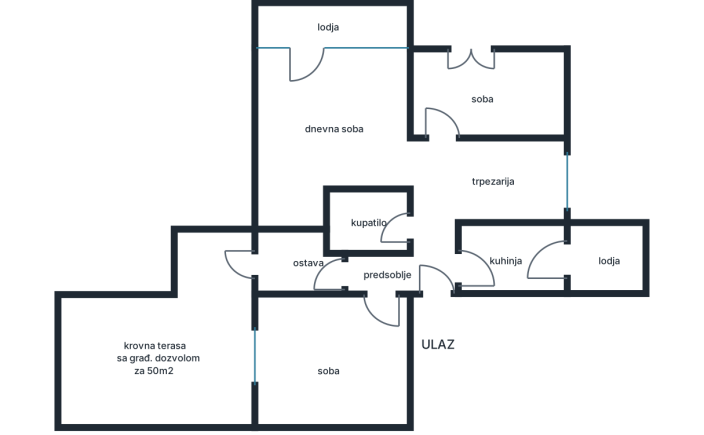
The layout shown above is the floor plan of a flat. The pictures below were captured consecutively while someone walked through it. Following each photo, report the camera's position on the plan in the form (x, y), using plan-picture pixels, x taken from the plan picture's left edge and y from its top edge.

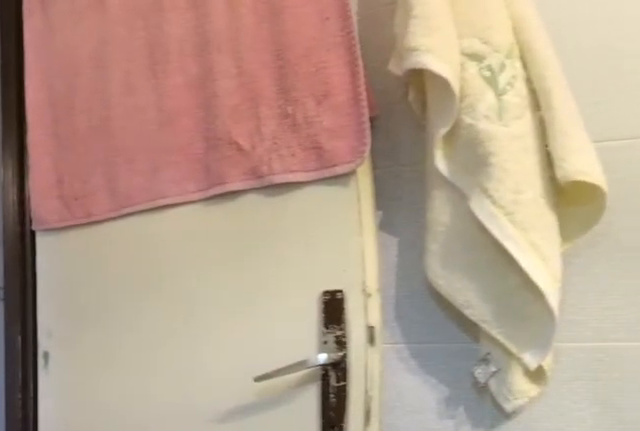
(334, 222)
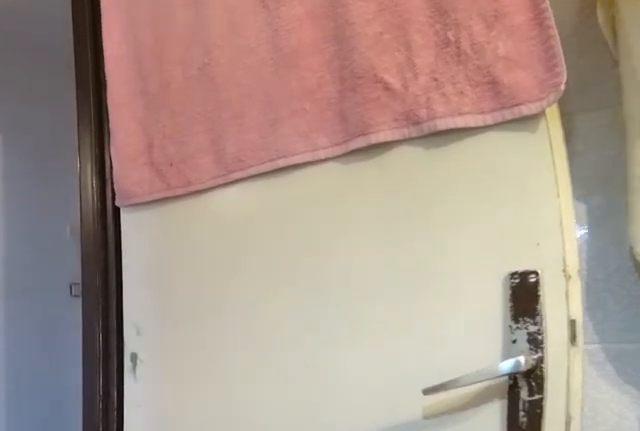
(355, 223)
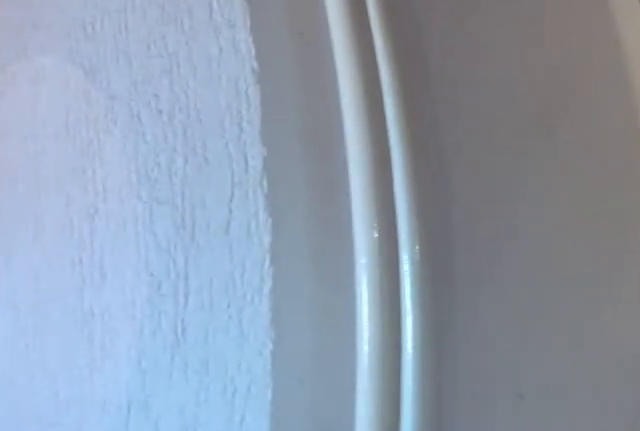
(425, 241)
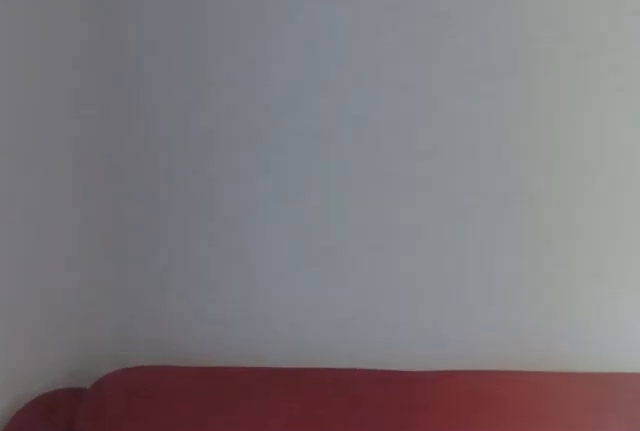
(474, 99)
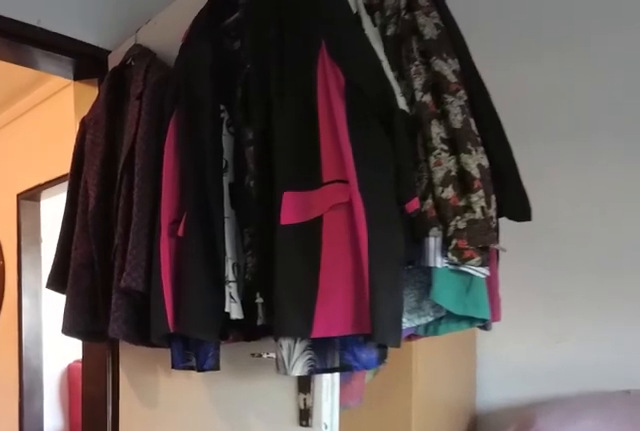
(466, 91)
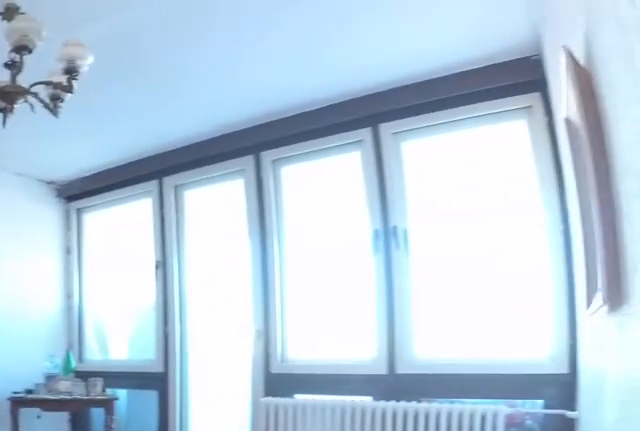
(406, 171)
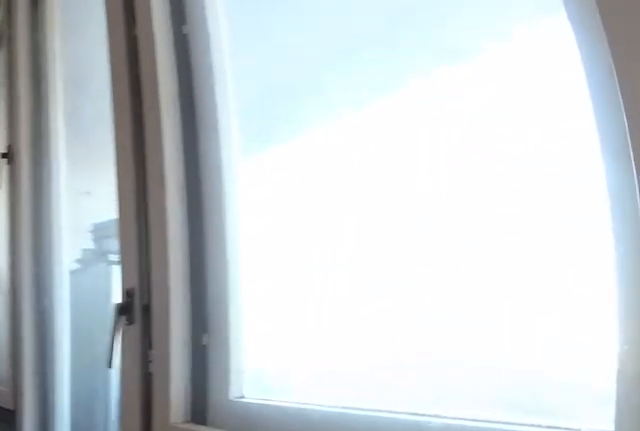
(398, 77)
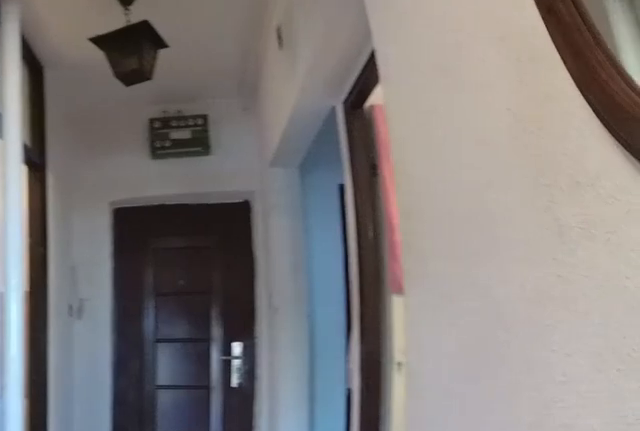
(436, 175)
